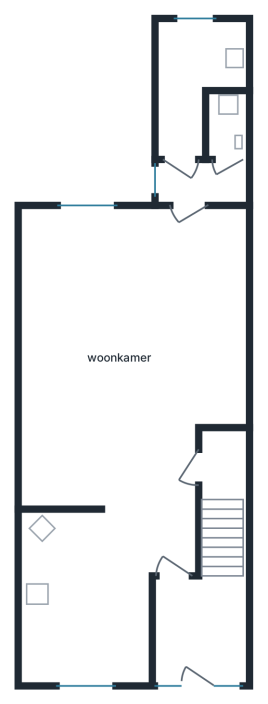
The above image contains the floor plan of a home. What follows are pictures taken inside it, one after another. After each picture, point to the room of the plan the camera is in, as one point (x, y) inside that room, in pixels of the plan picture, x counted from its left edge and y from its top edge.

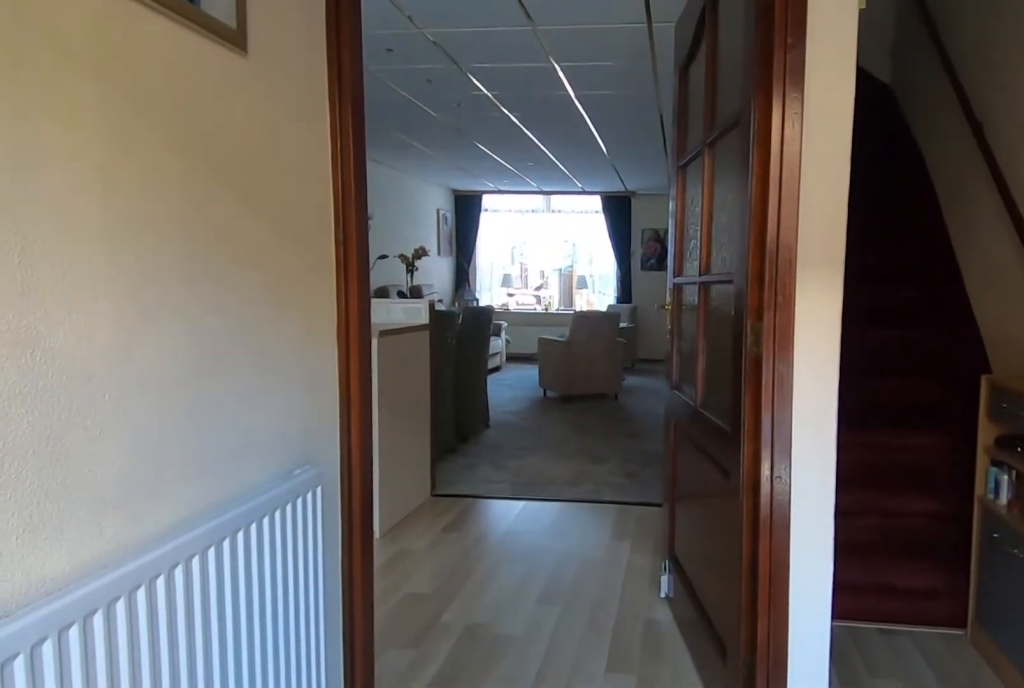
(197, 628)
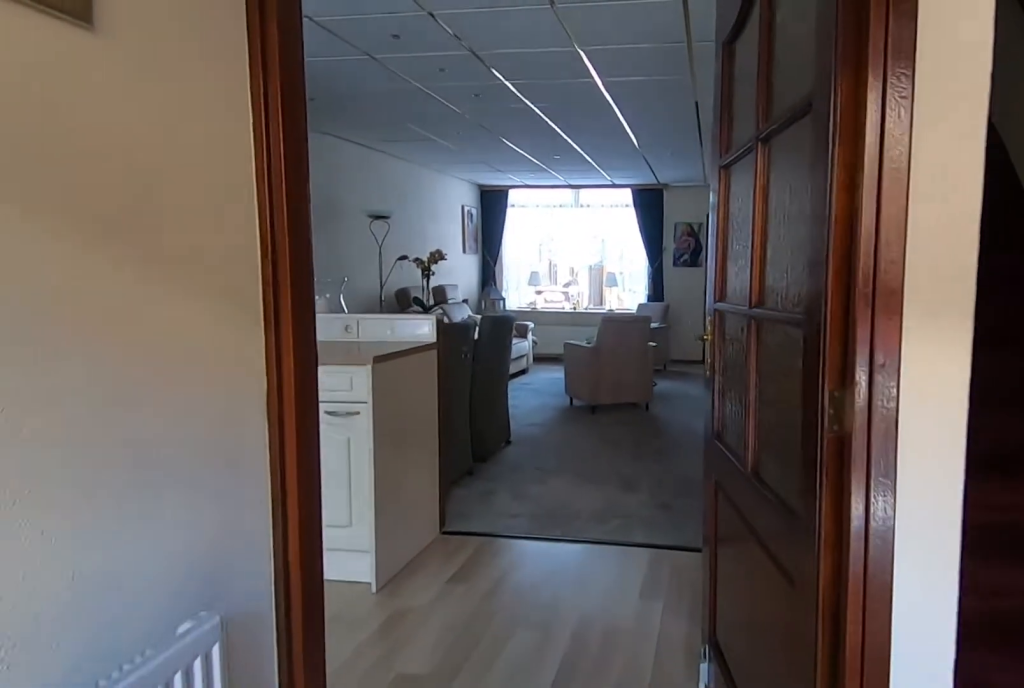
(197, 628)
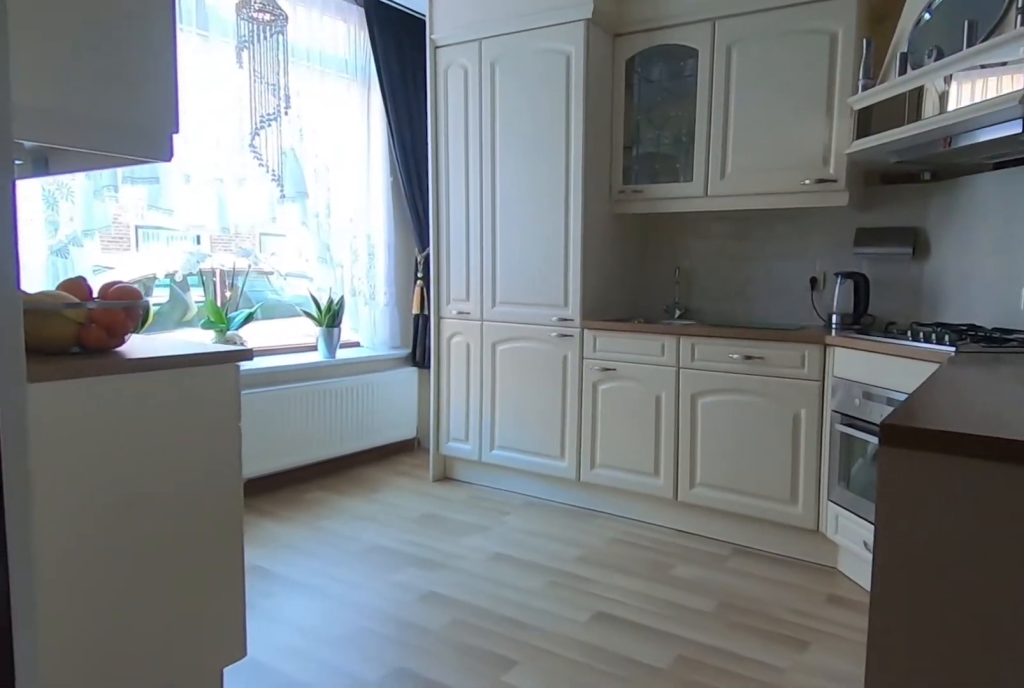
(82, 600)
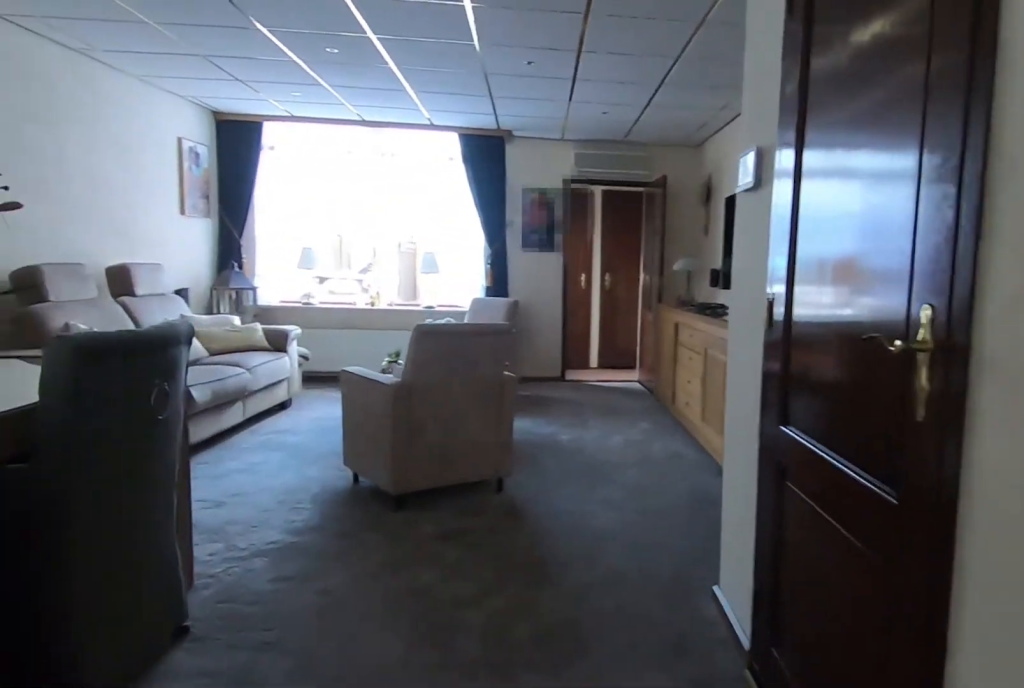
(112, 399)
